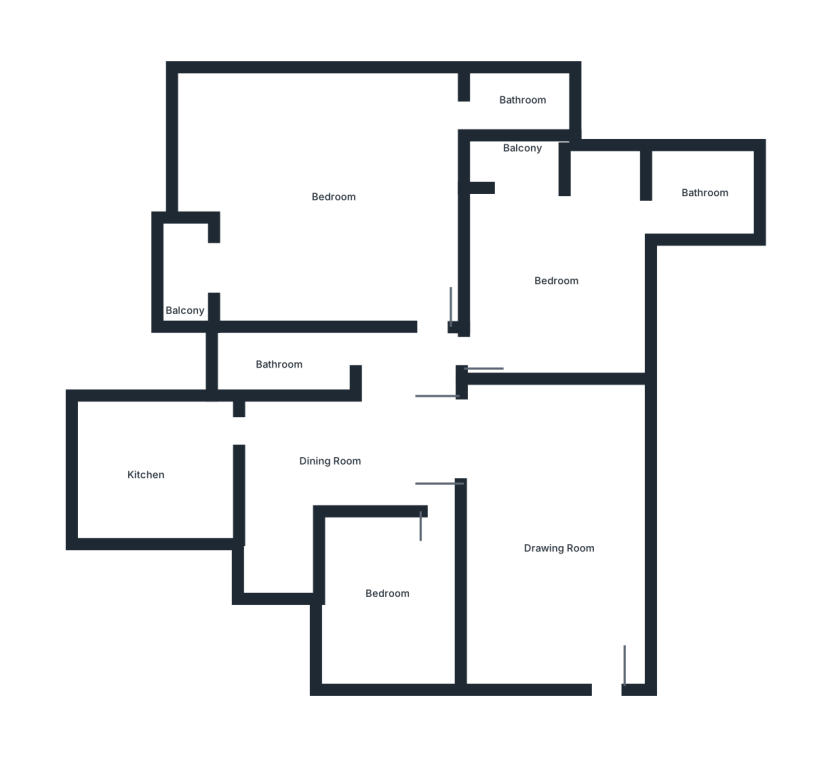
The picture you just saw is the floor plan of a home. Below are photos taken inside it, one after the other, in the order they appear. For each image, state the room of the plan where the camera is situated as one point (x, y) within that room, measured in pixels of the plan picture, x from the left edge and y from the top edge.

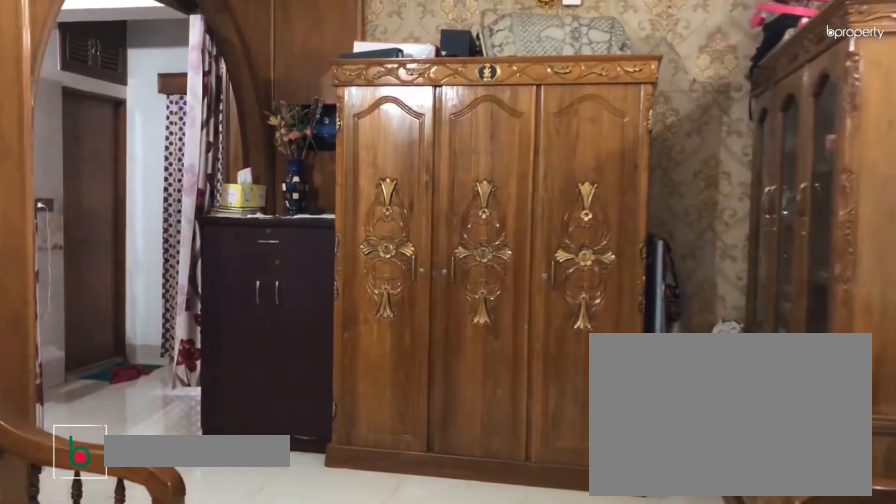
(557, 527)
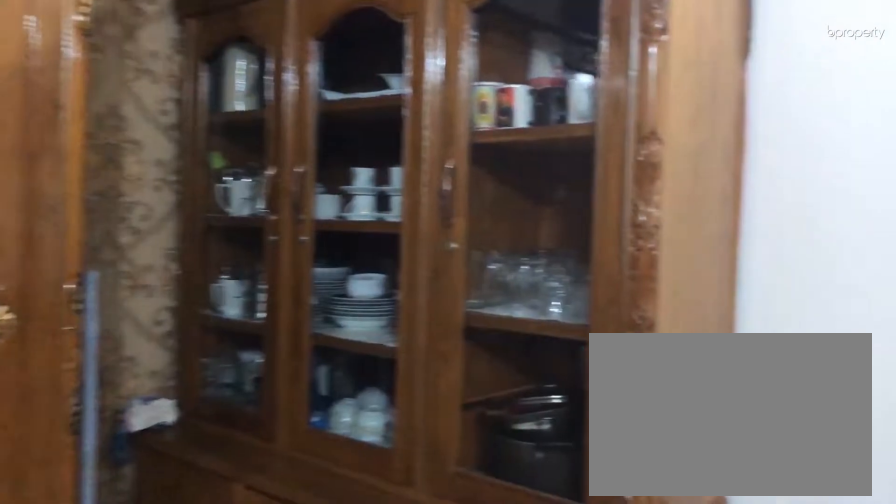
(557, 527)
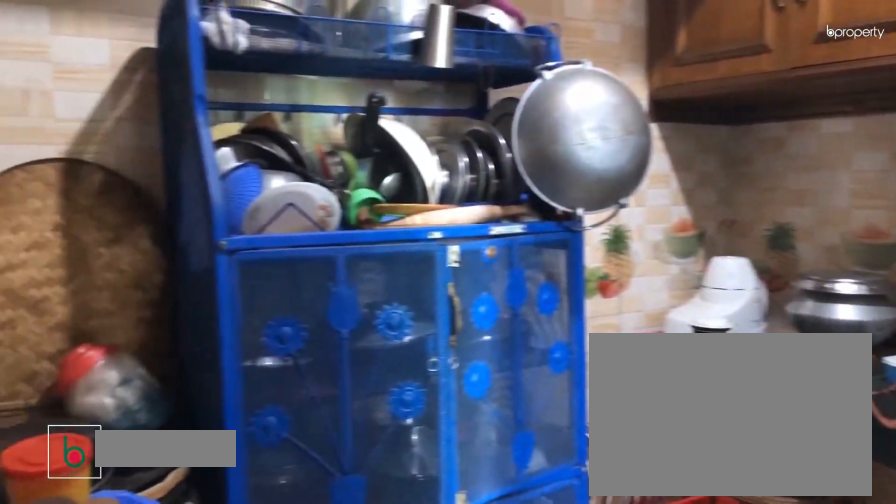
(156, 475)
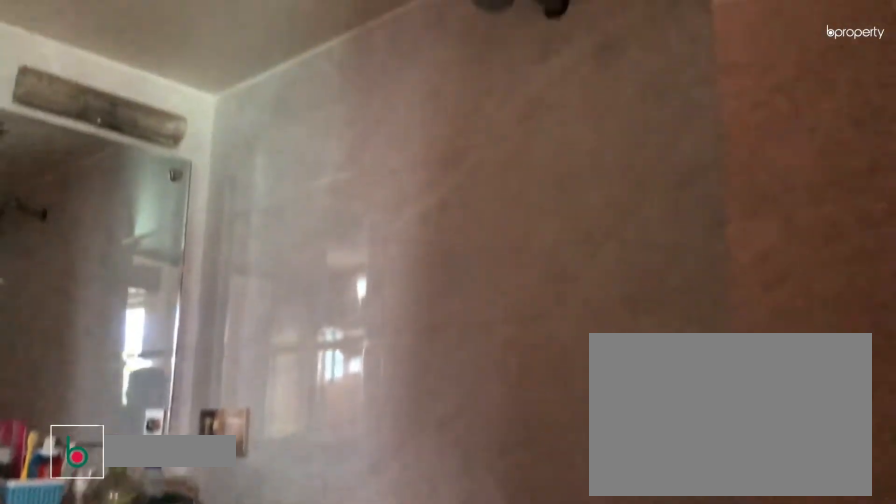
(279, 360)
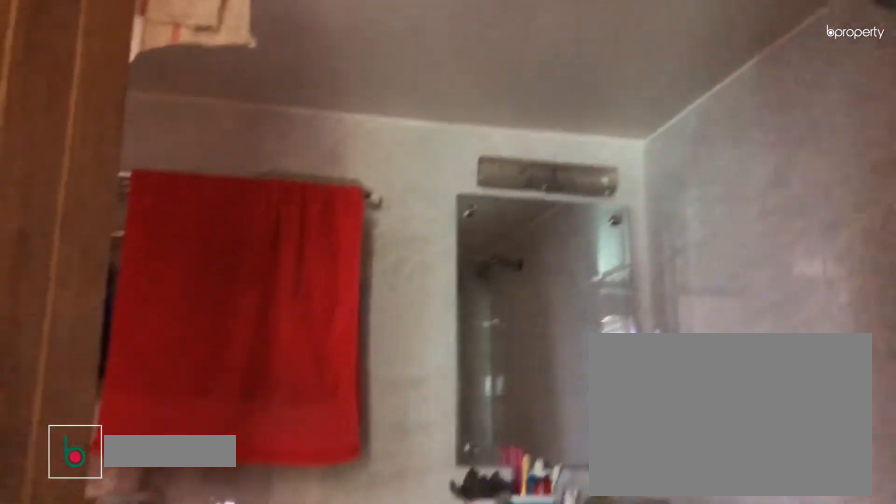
(279, 360)
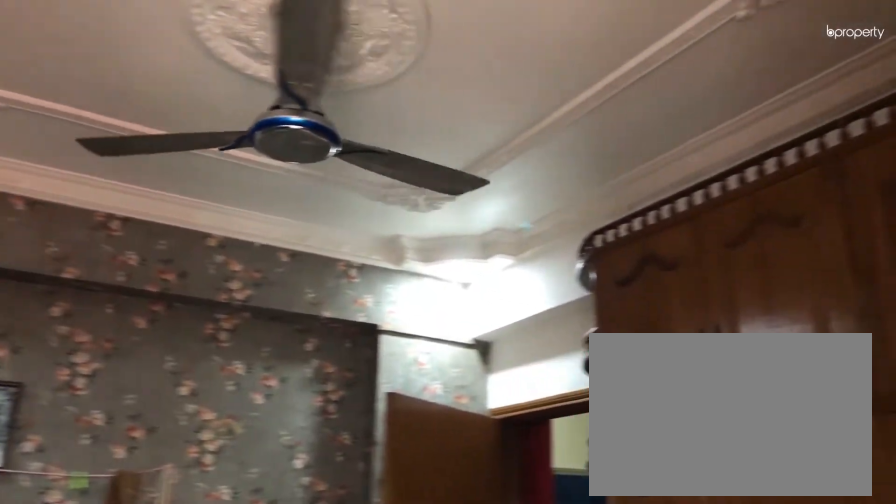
(546, 277)
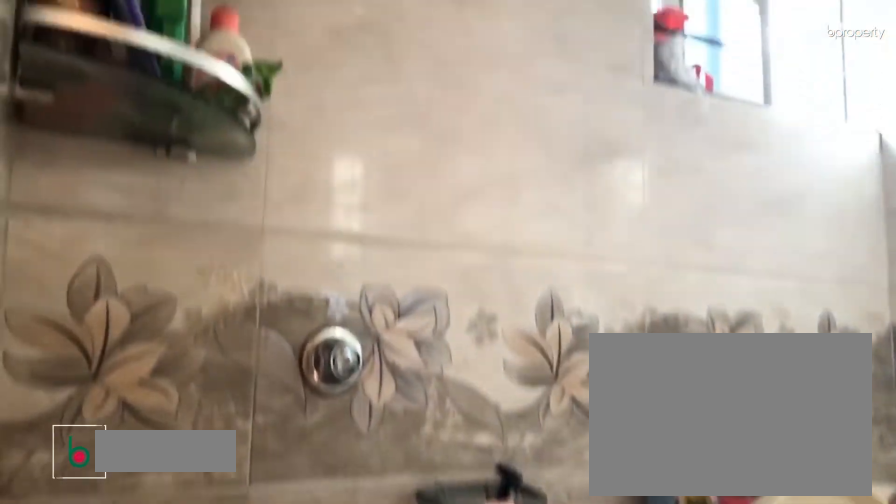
(702, 193)
